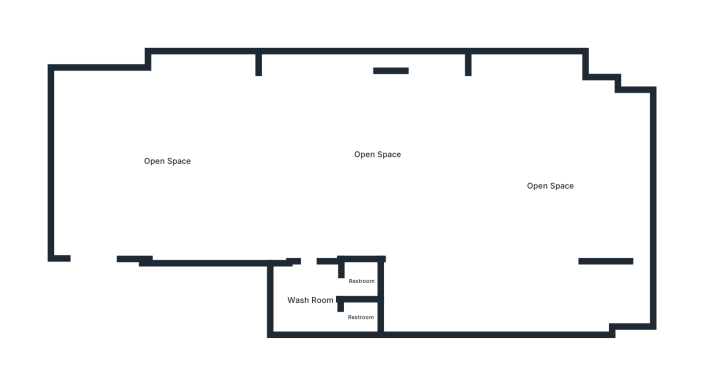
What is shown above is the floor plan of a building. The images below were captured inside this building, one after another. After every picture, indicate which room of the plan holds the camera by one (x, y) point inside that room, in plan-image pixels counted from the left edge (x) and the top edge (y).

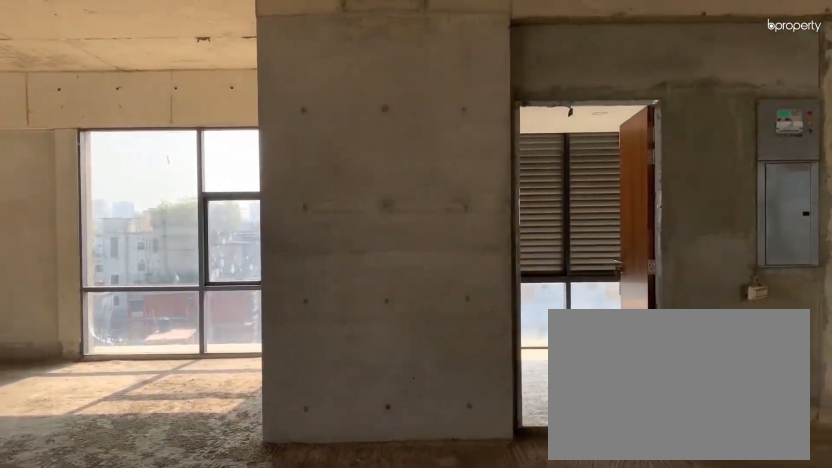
(379, 154)
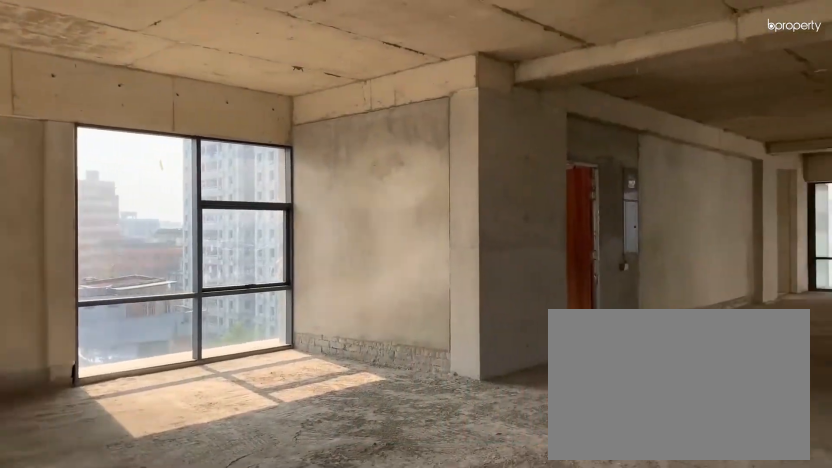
(552, 185)
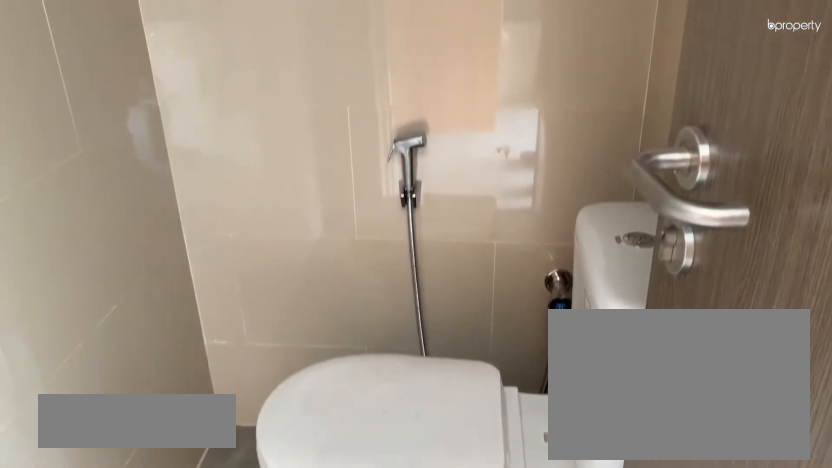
(360, 282)
